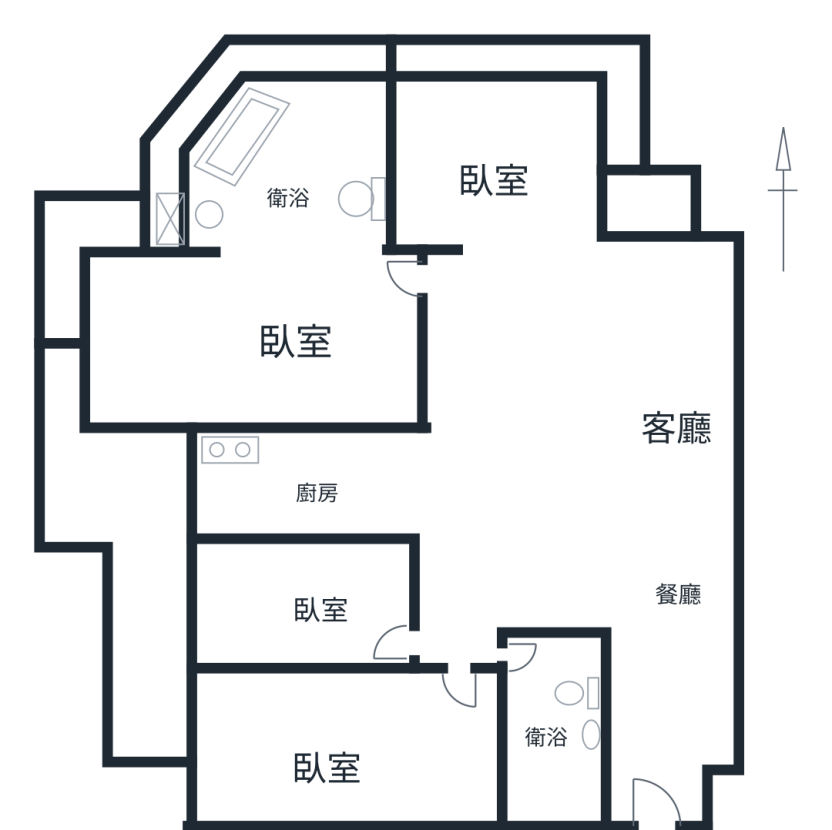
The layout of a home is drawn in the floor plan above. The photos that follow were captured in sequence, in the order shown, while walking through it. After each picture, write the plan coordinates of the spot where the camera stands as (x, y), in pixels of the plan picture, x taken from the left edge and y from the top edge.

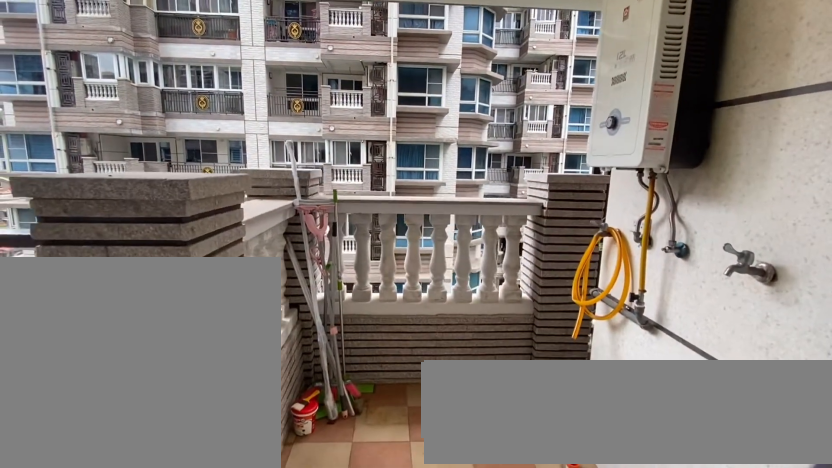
(133, 501)
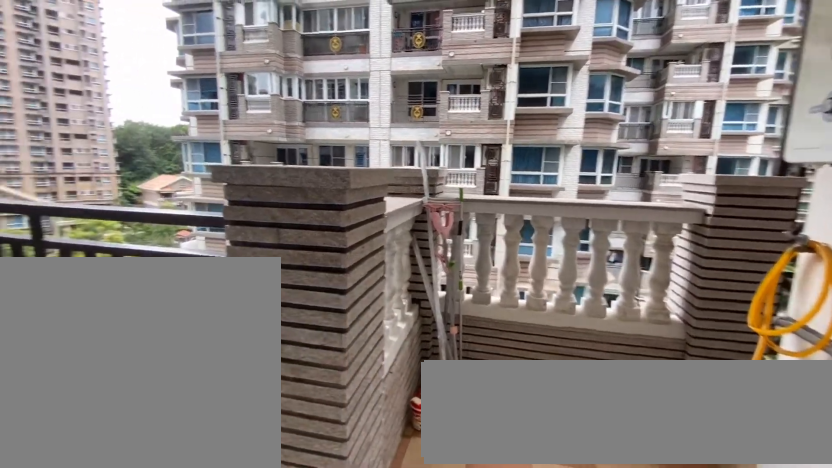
(133, 543)
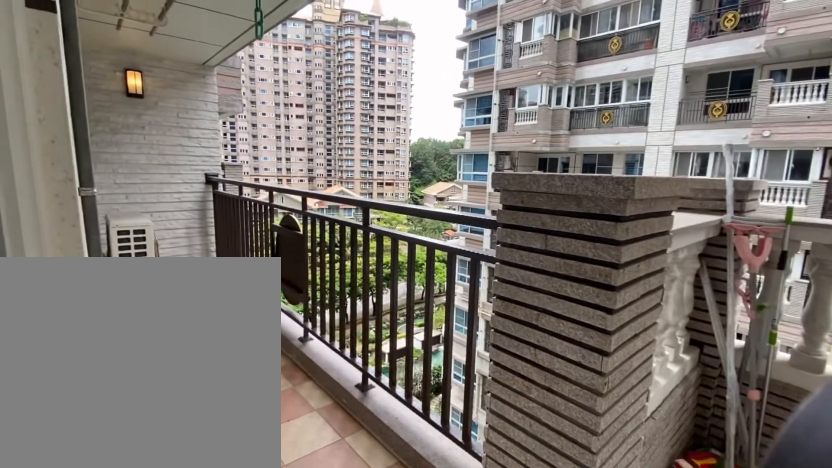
(132, 501)
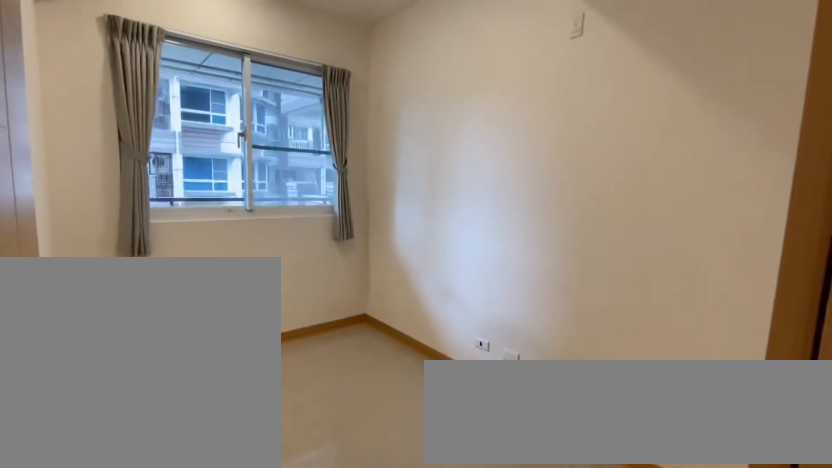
(333, 563)
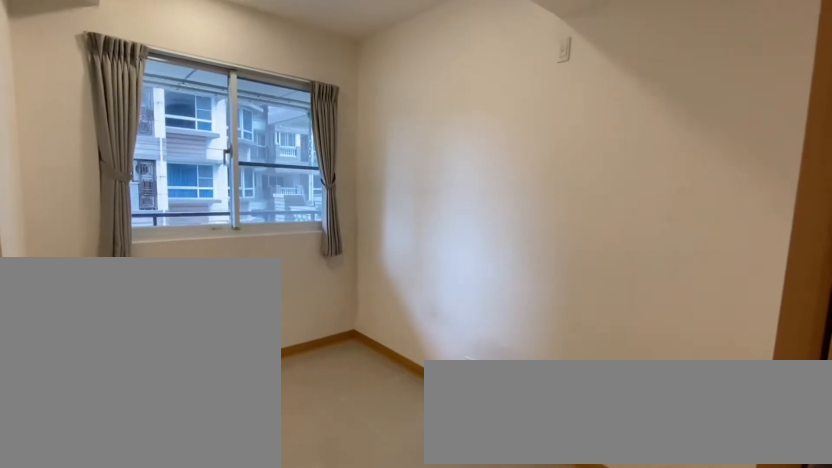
(332, 586)
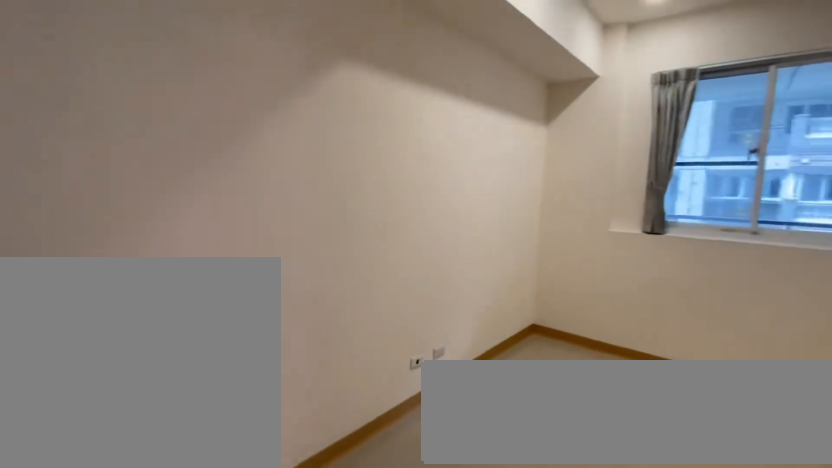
(363, 690)
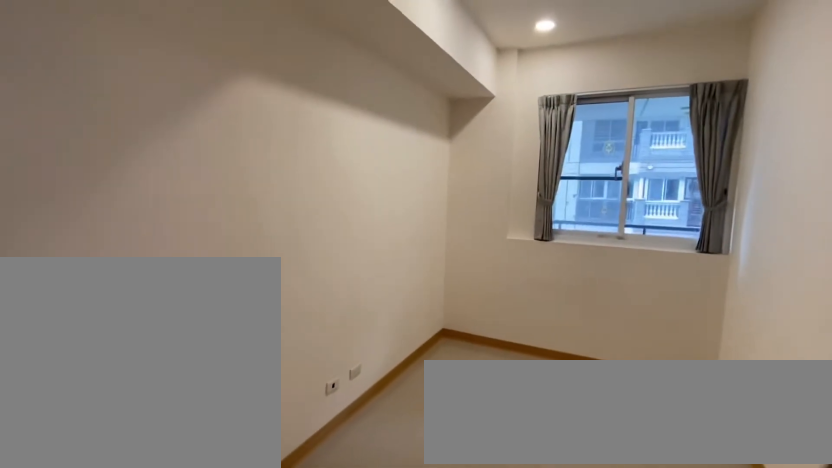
(362, 719)
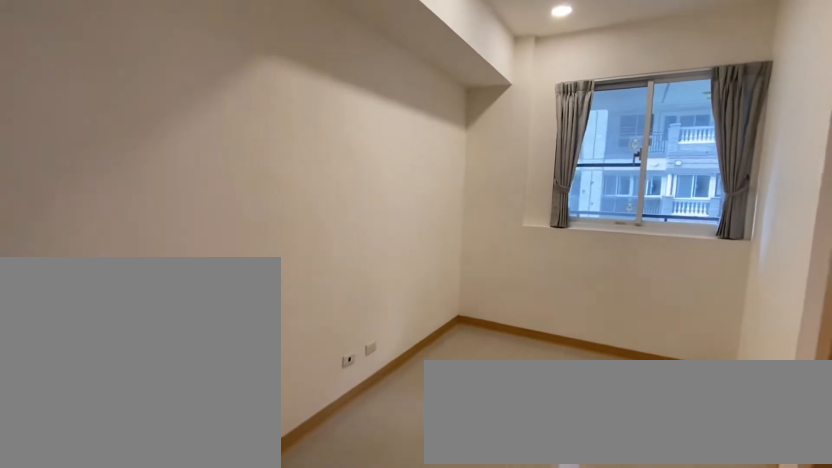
(363, 674)
